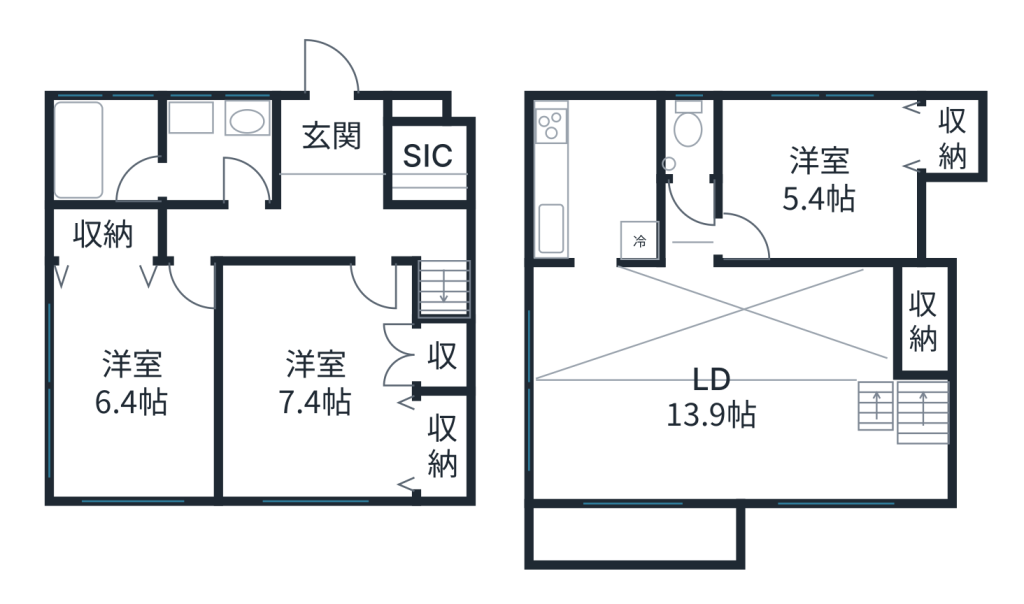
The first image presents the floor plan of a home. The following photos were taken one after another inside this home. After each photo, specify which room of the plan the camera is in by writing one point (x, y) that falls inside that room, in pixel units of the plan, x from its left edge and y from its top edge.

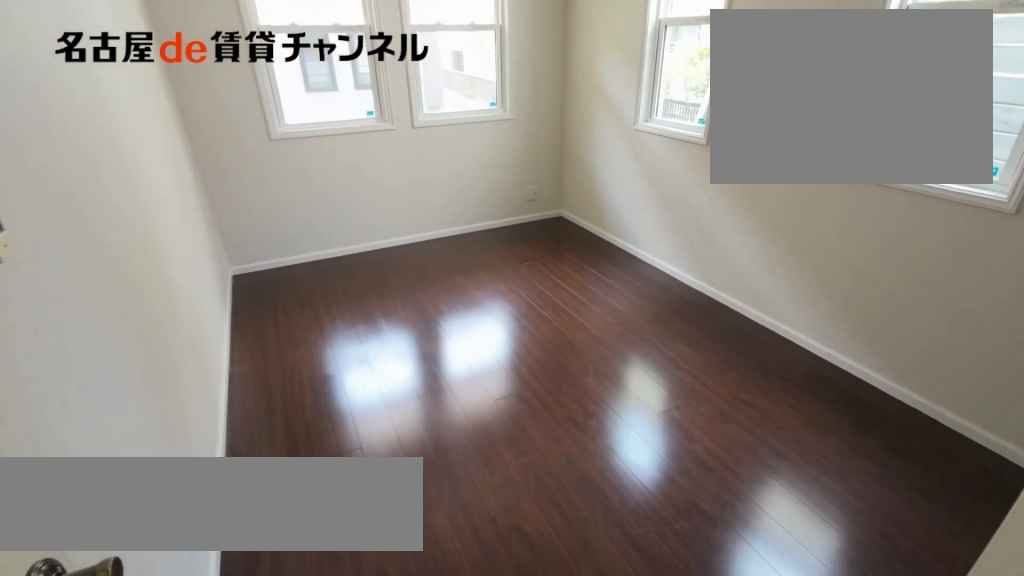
(135, 364)
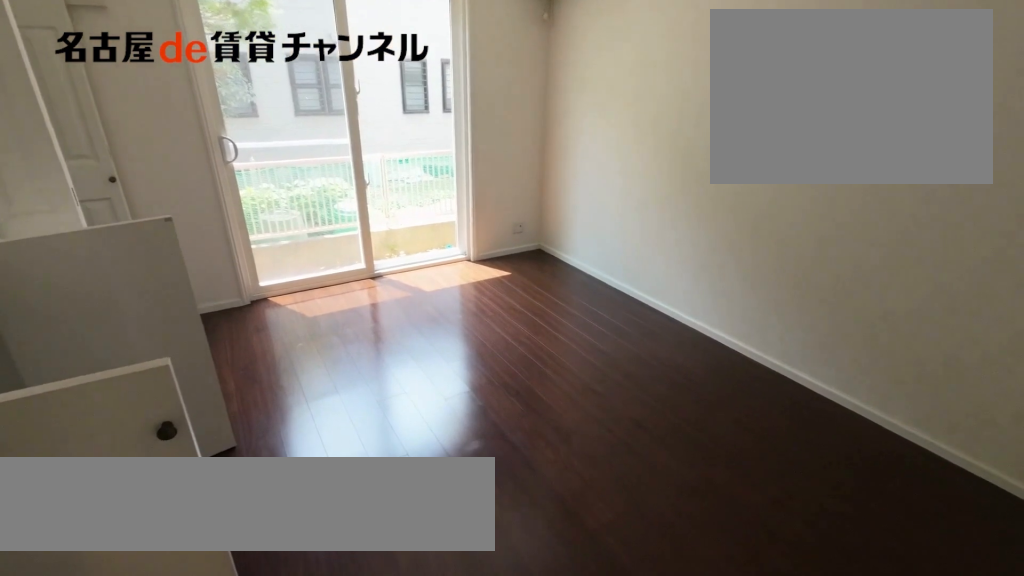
(337, 388)
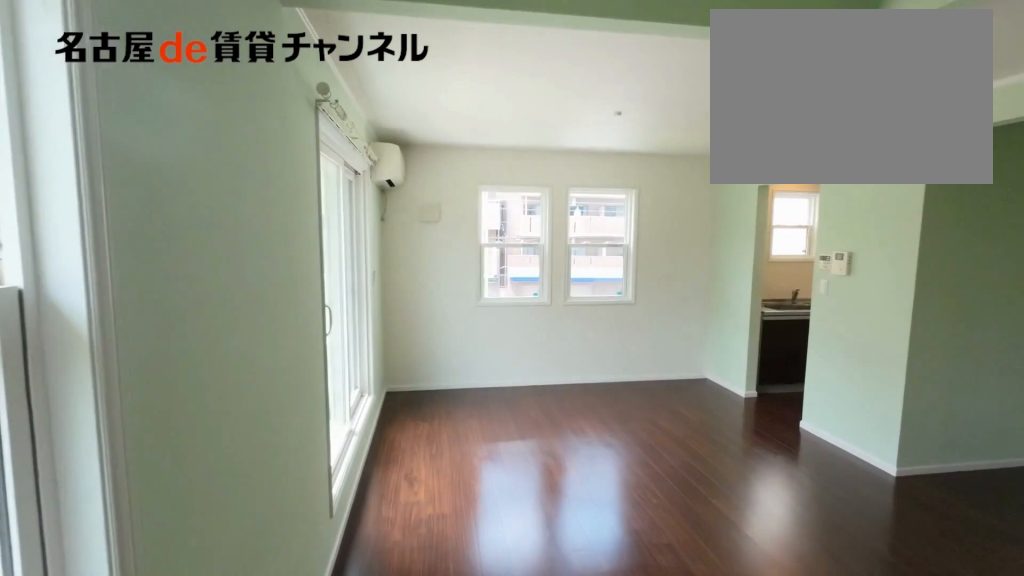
(740, 386)
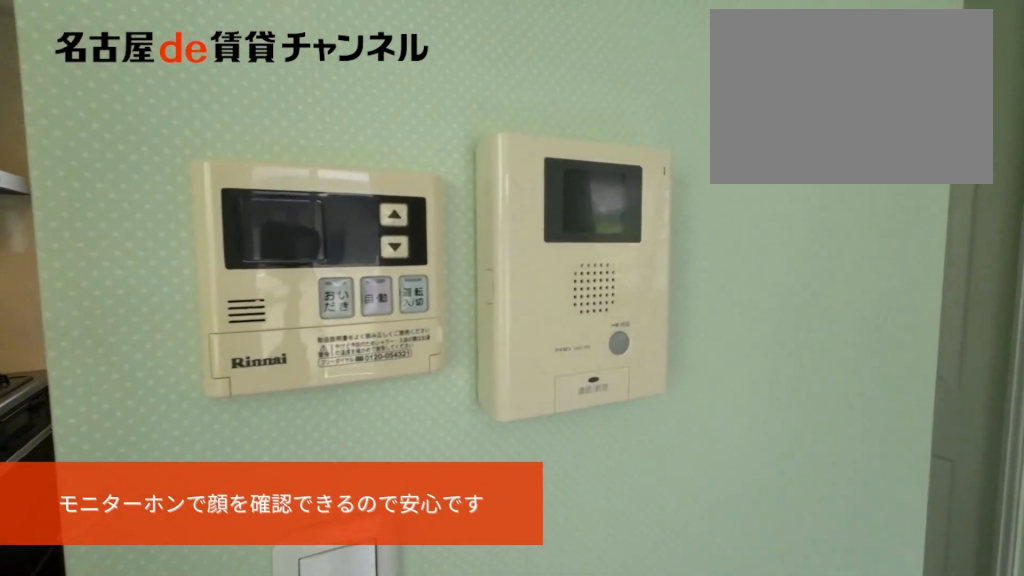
(740, 386)
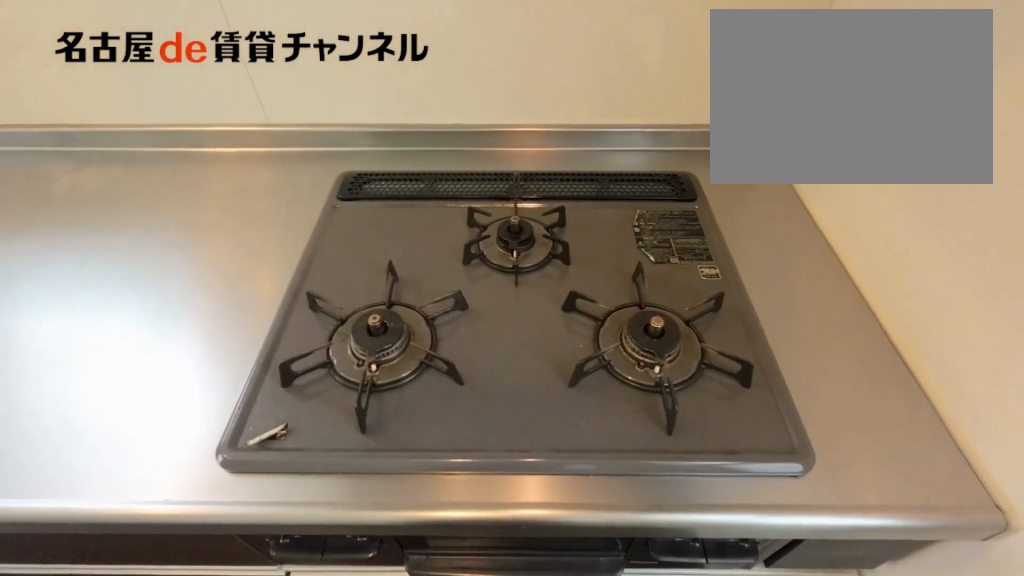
(593, 180)
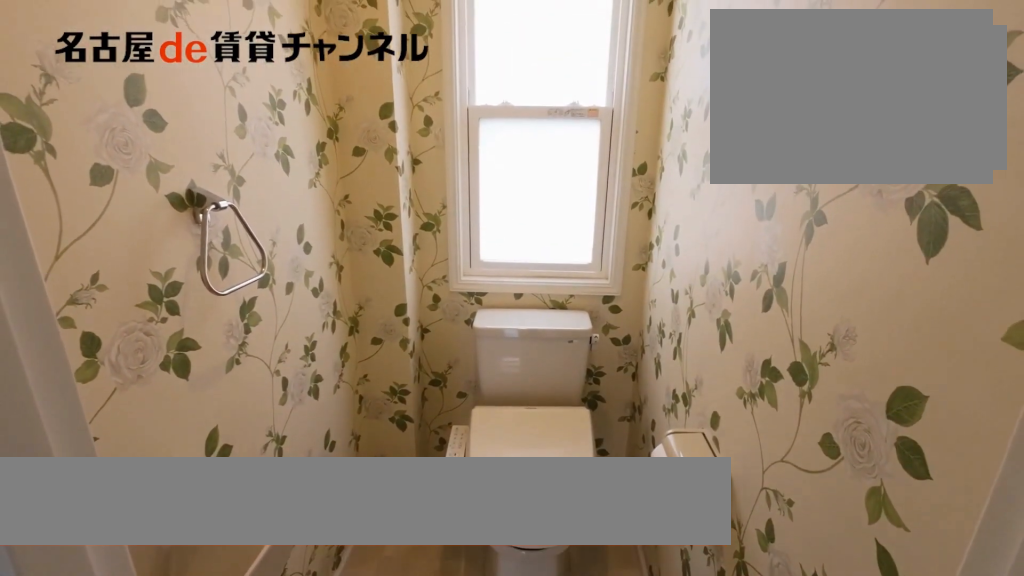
(688, 140)
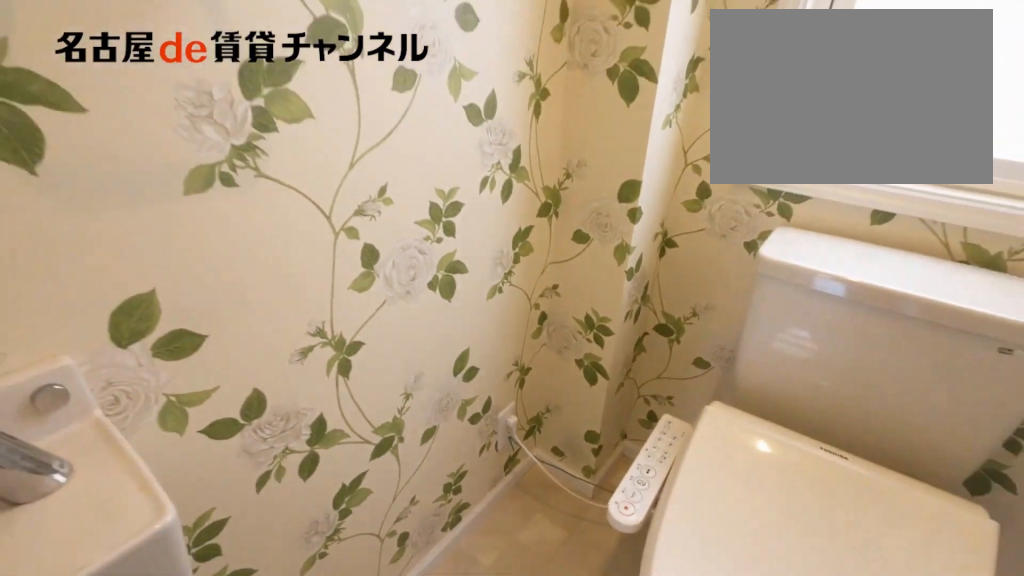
(688, 141)
